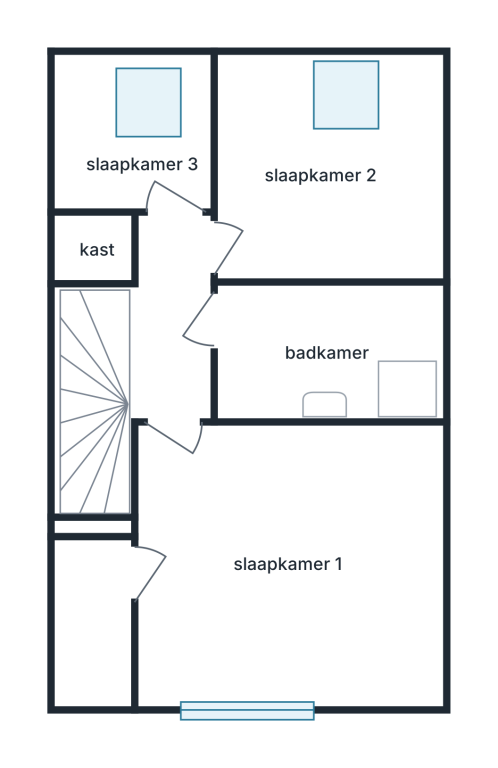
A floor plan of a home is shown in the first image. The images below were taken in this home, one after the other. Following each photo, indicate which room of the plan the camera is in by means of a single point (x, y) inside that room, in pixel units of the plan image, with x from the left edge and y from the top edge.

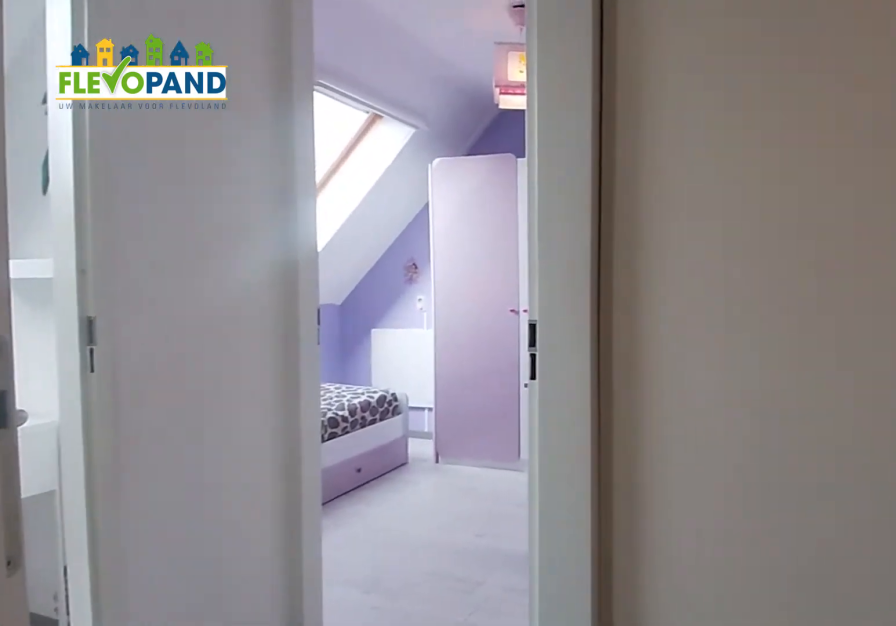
(168, 319)
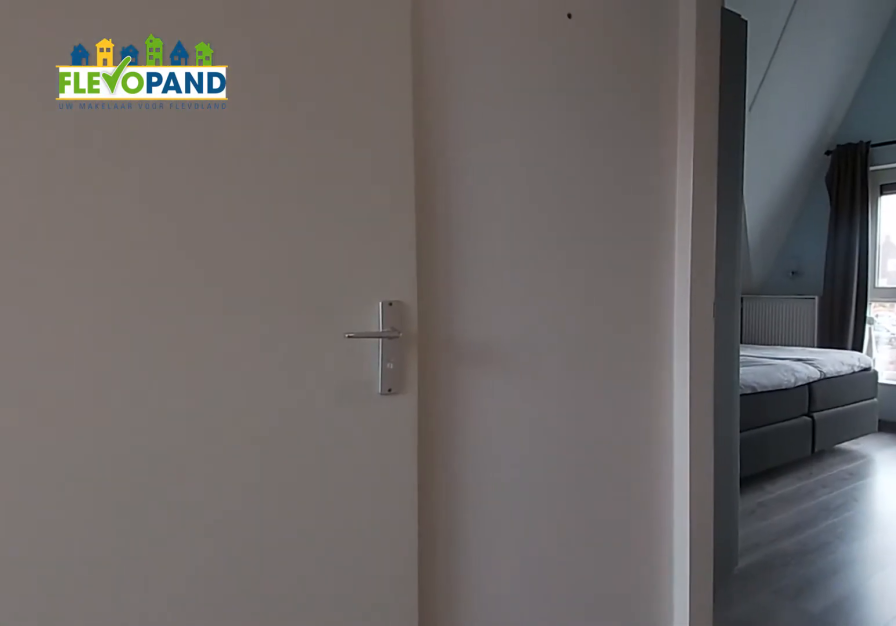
(168, 319)
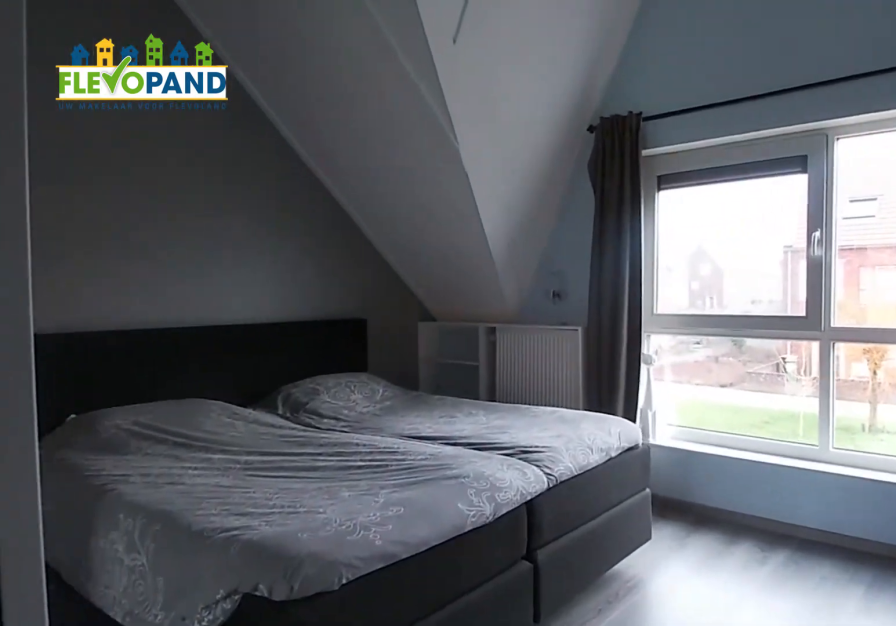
(284, 592)
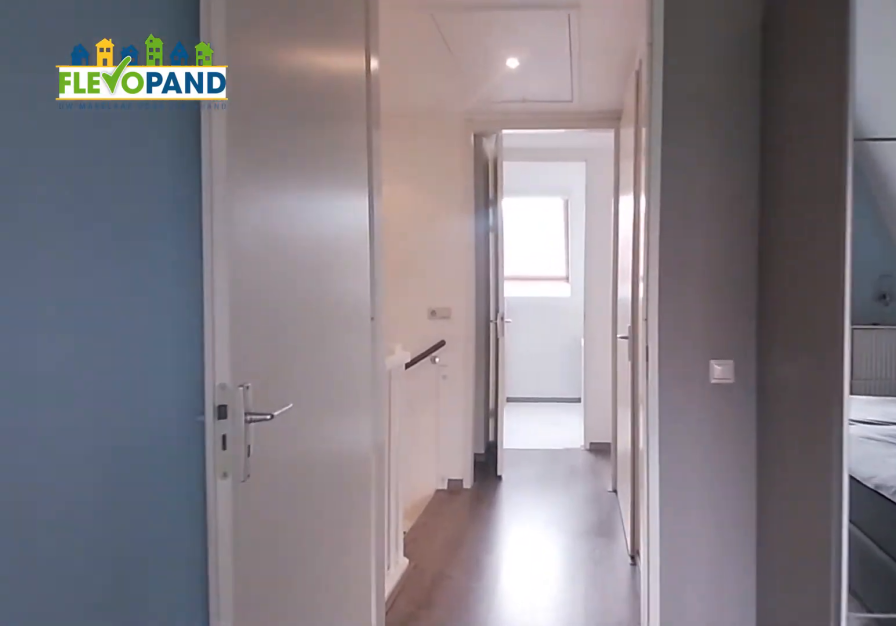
(284, 592)
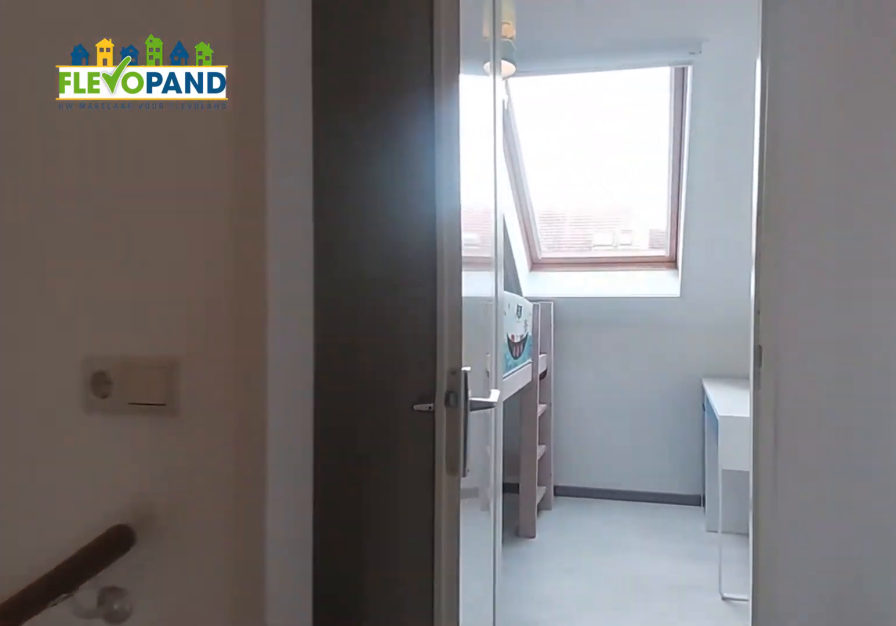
(171, 320)
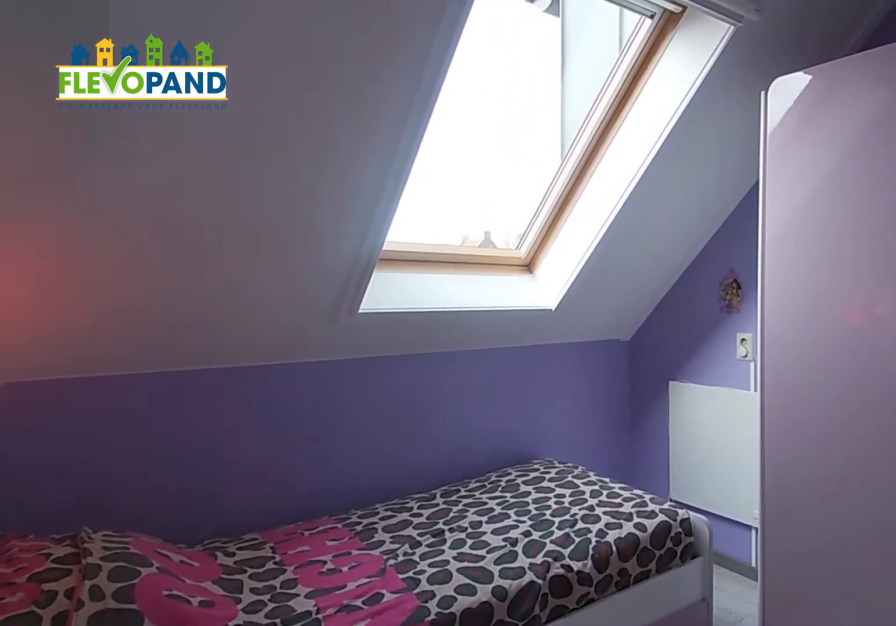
(330, 181)
